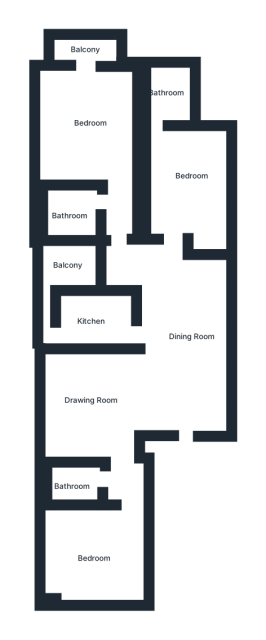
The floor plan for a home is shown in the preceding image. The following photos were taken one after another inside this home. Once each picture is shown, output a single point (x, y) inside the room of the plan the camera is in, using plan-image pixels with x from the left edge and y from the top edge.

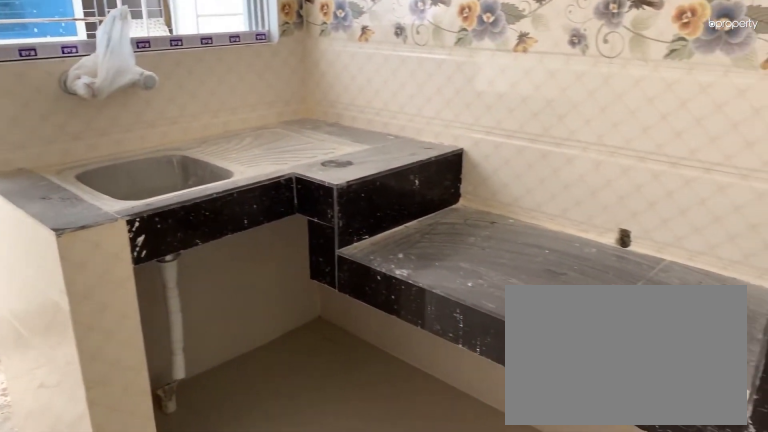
(94, 318)
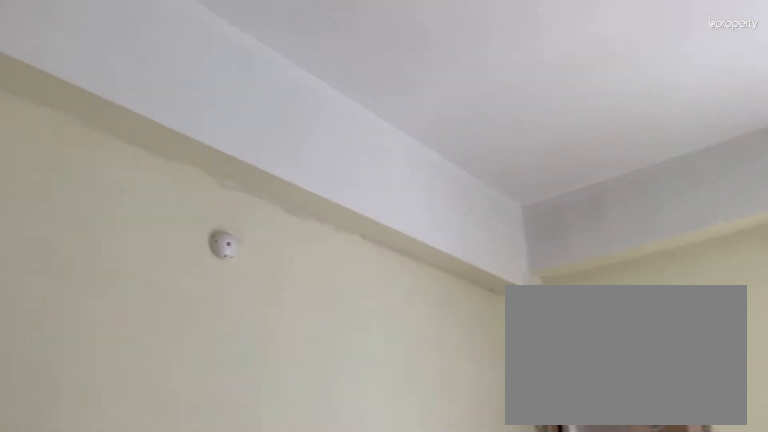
(182, 183)
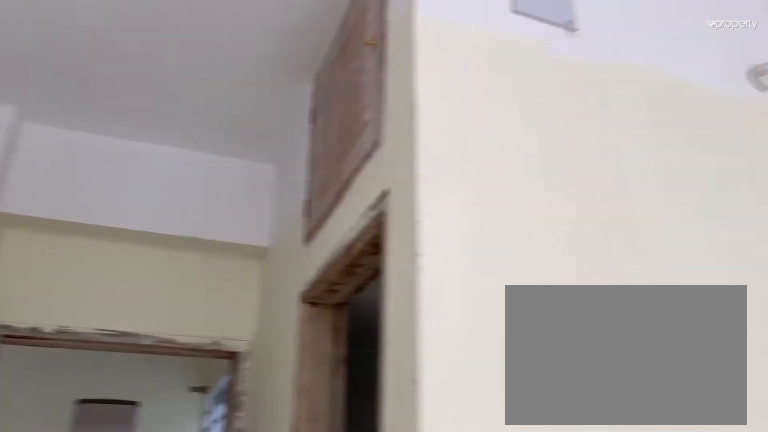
(83, 115)
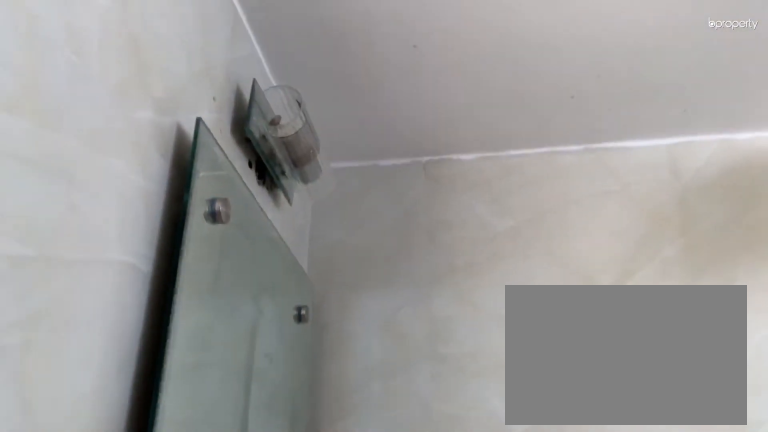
(70, 212)
